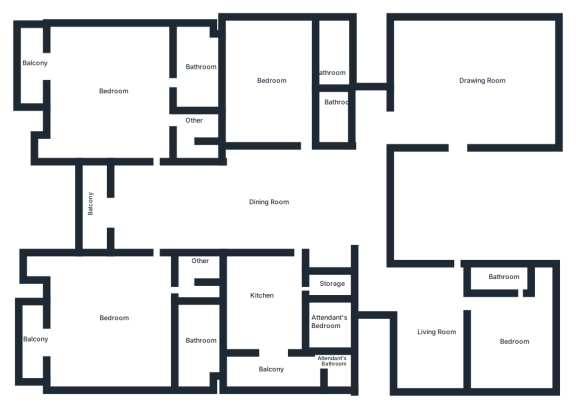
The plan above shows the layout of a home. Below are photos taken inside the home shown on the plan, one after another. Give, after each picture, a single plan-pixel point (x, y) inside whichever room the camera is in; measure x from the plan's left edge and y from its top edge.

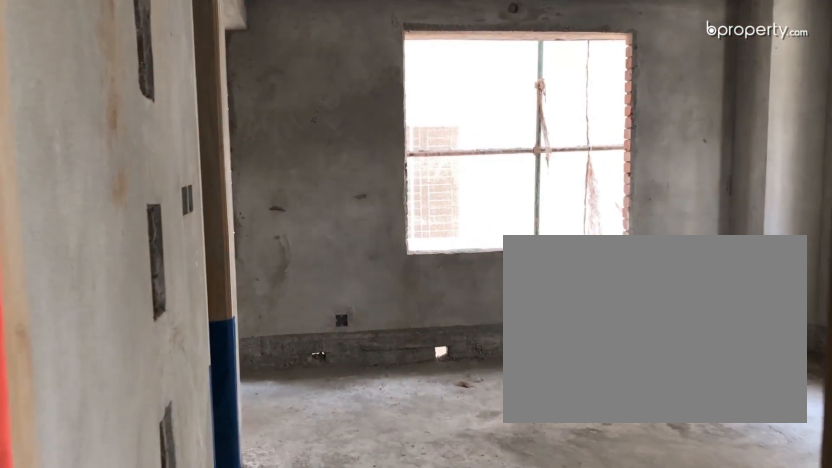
(511, 340)
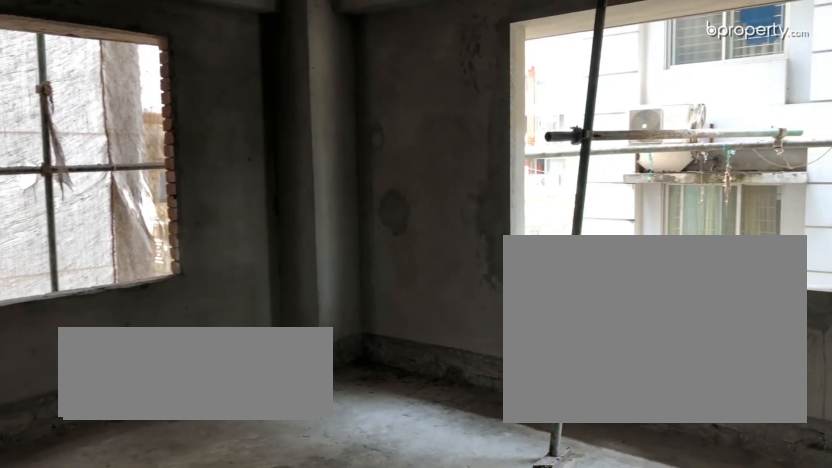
(511, 340)
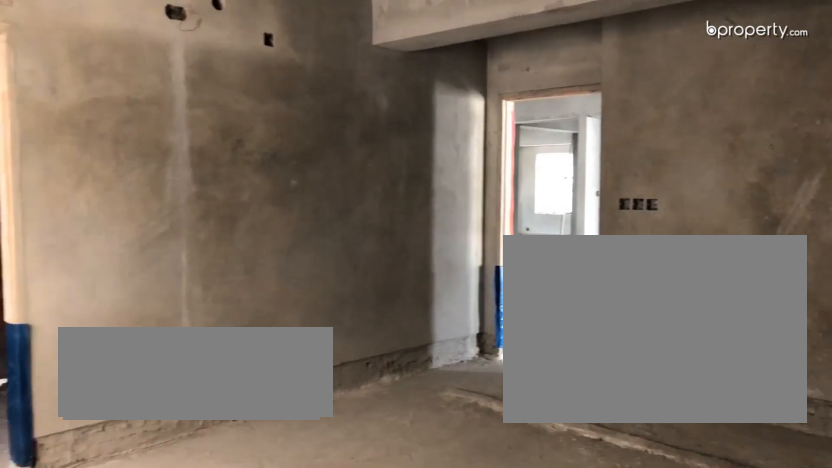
(272, 89)
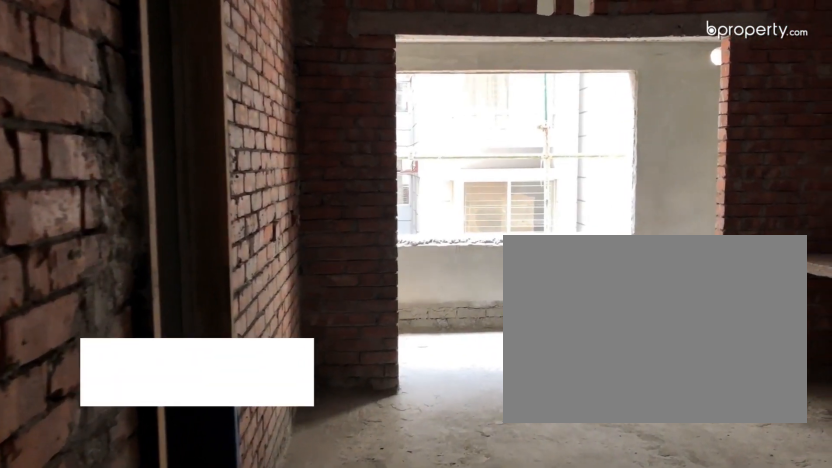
(264, 314)
